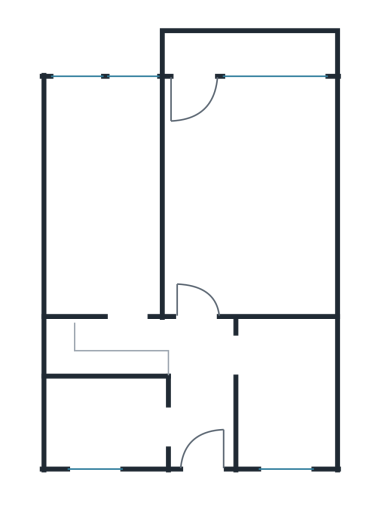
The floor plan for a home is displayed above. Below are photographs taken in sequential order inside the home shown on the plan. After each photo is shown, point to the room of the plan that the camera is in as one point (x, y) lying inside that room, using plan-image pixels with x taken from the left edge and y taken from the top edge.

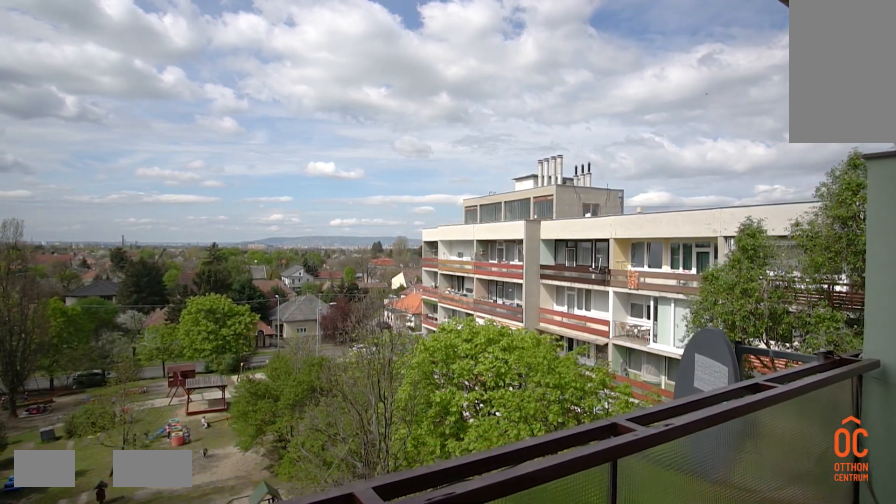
(257, 54)
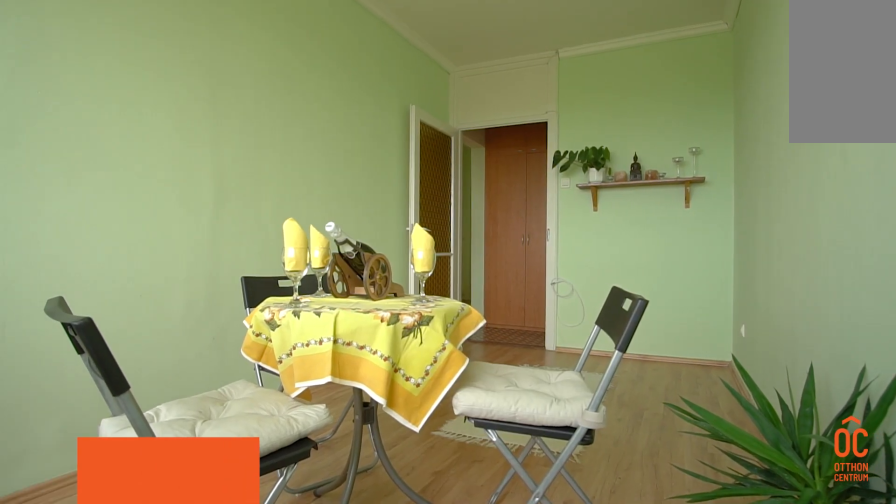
(108, 193)
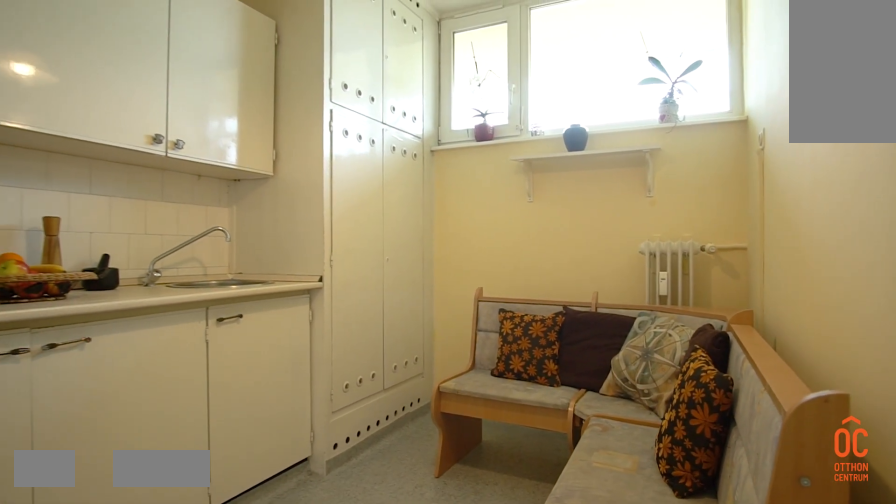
(289, 398)
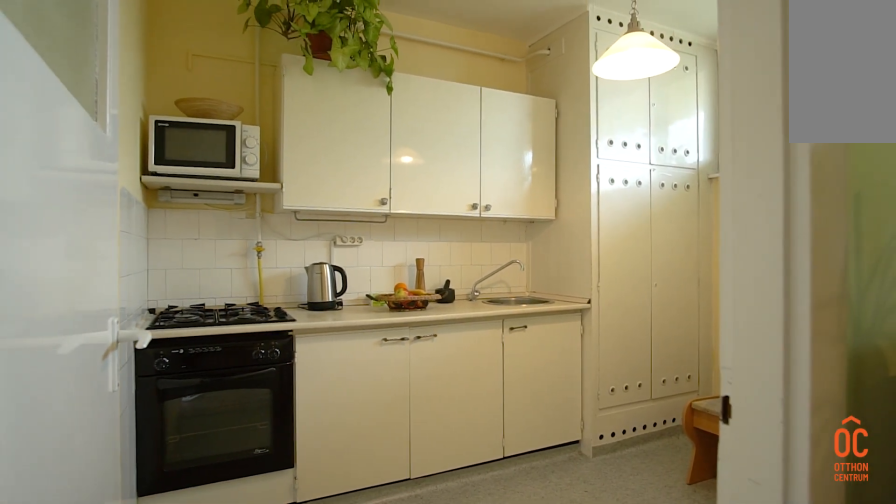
(289, 398)
